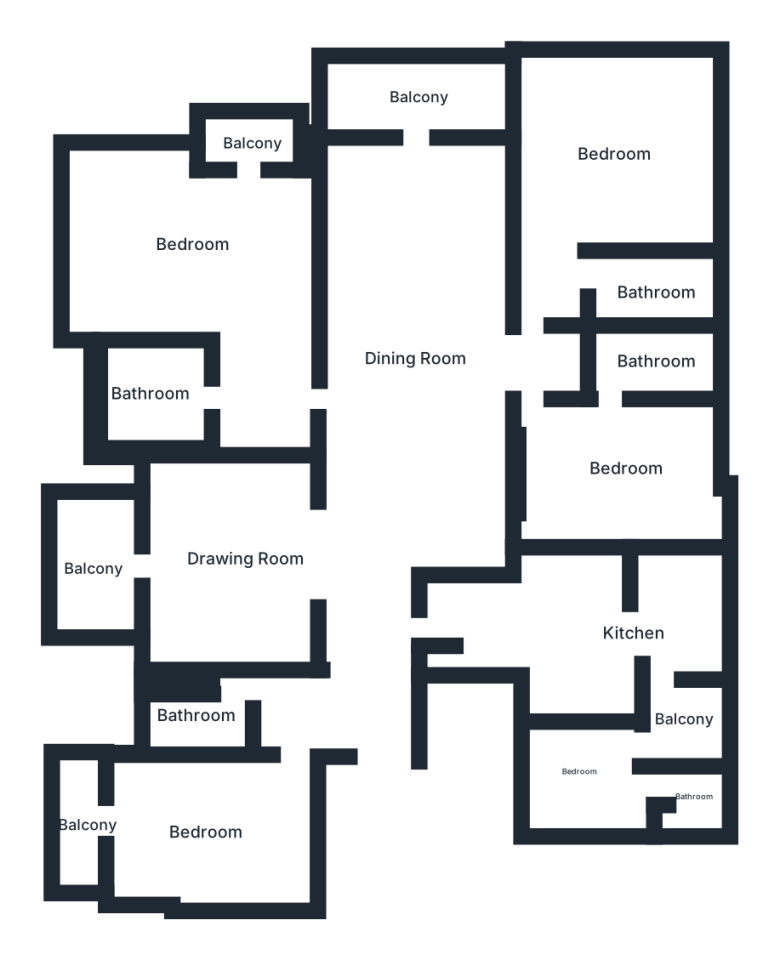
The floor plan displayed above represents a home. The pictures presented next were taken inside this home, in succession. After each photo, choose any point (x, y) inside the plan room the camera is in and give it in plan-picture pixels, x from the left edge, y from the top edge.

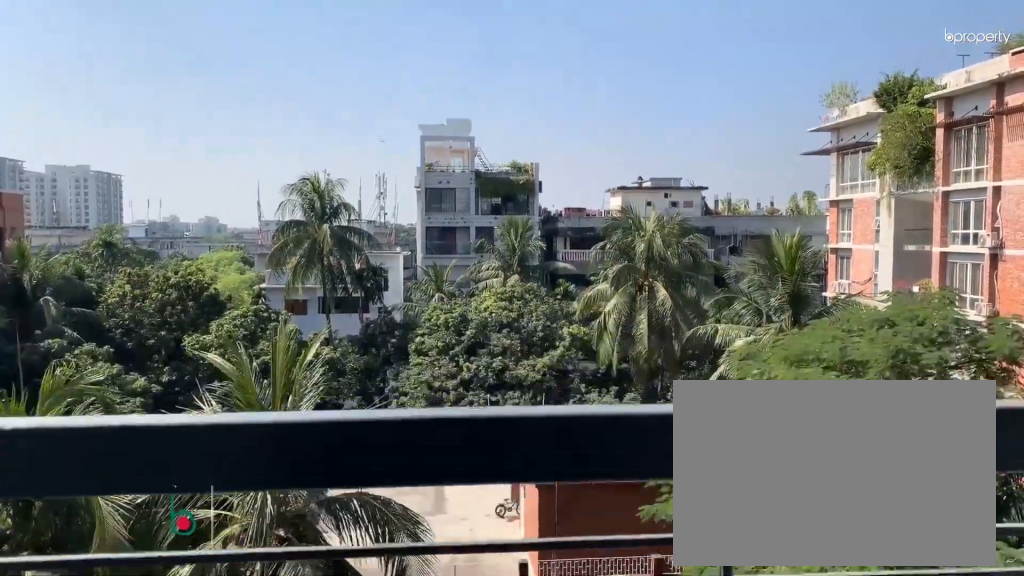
(97, 574)
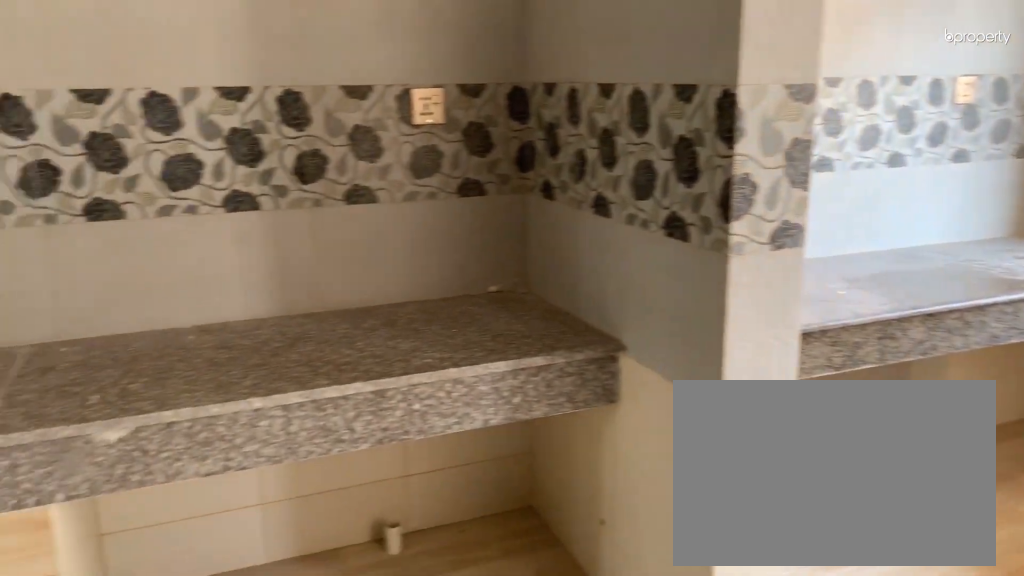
(633, 641)
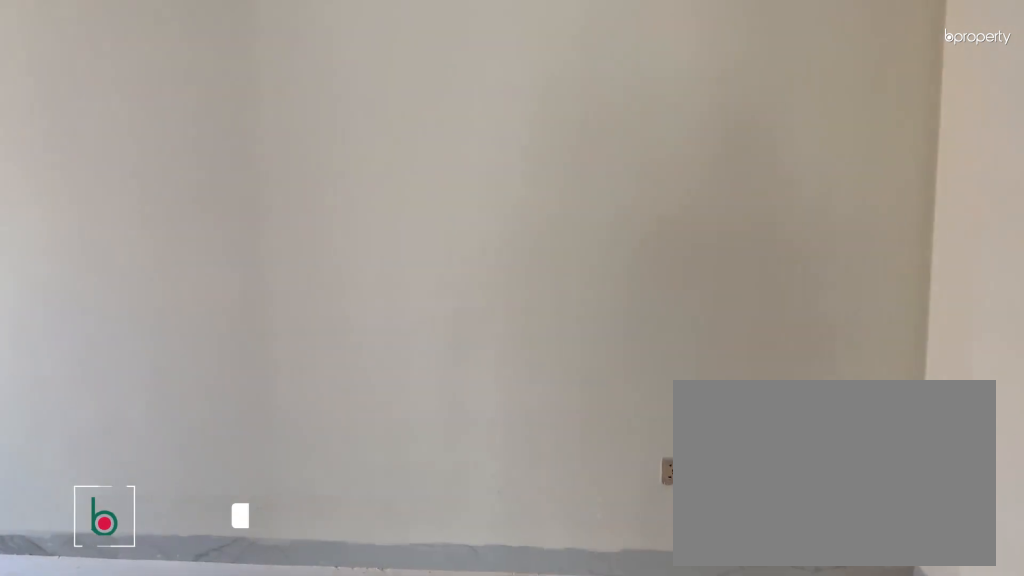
(627, 475)
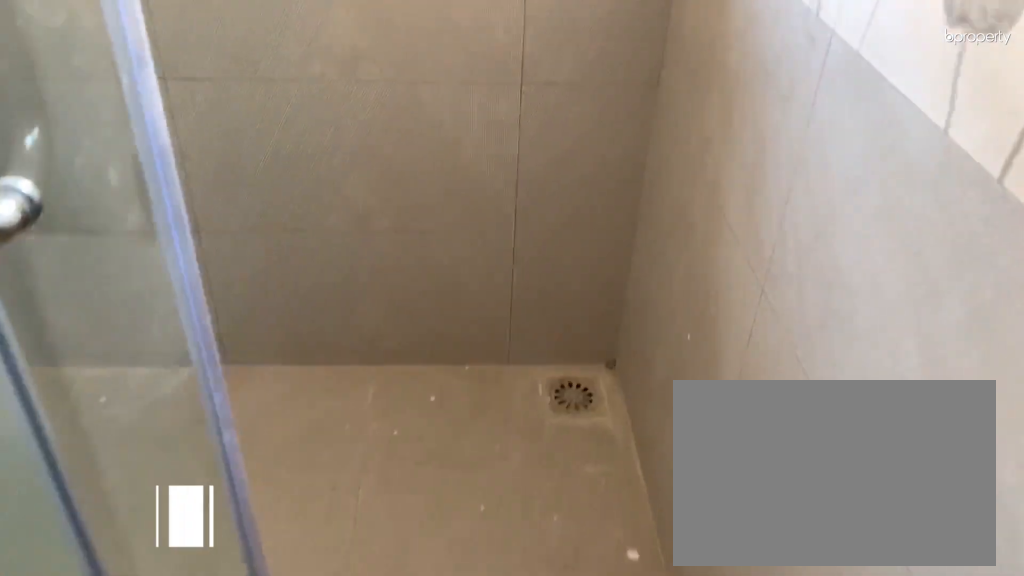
(652, 363)
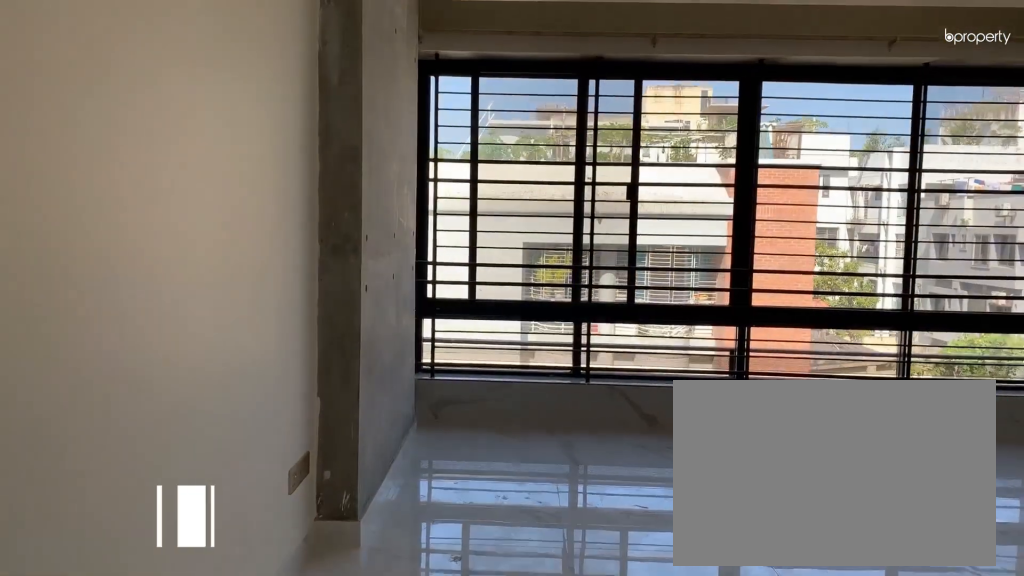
(614, 151)
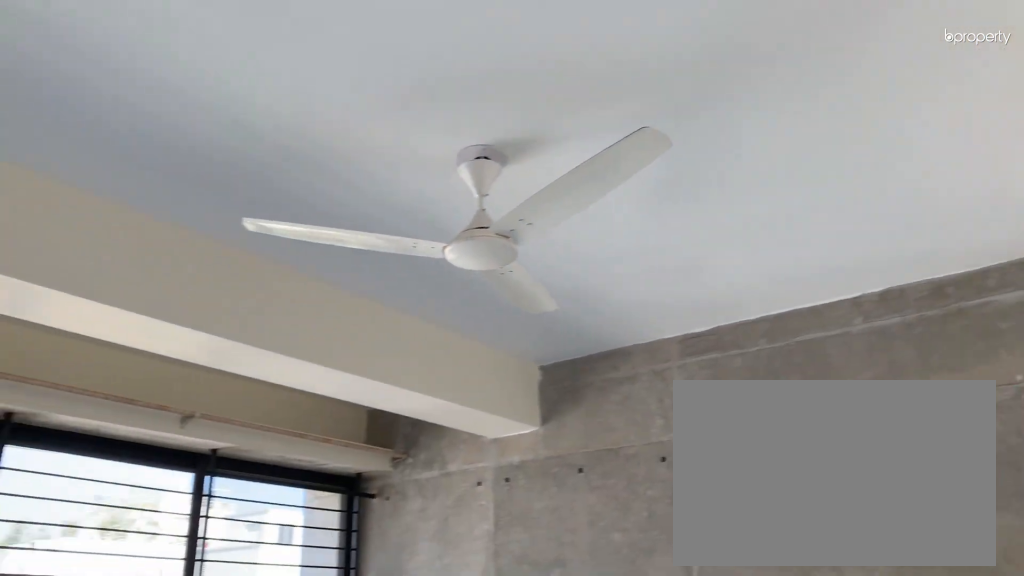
(614, 151)
